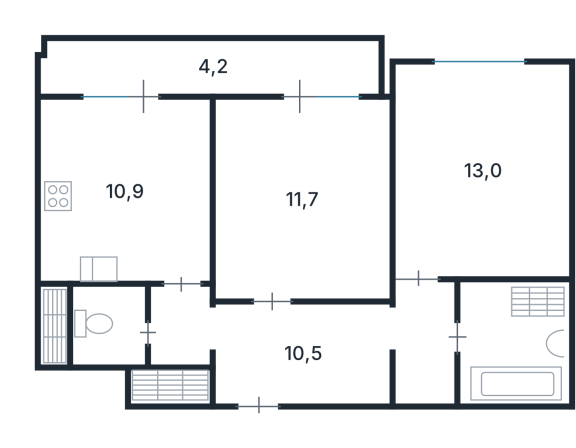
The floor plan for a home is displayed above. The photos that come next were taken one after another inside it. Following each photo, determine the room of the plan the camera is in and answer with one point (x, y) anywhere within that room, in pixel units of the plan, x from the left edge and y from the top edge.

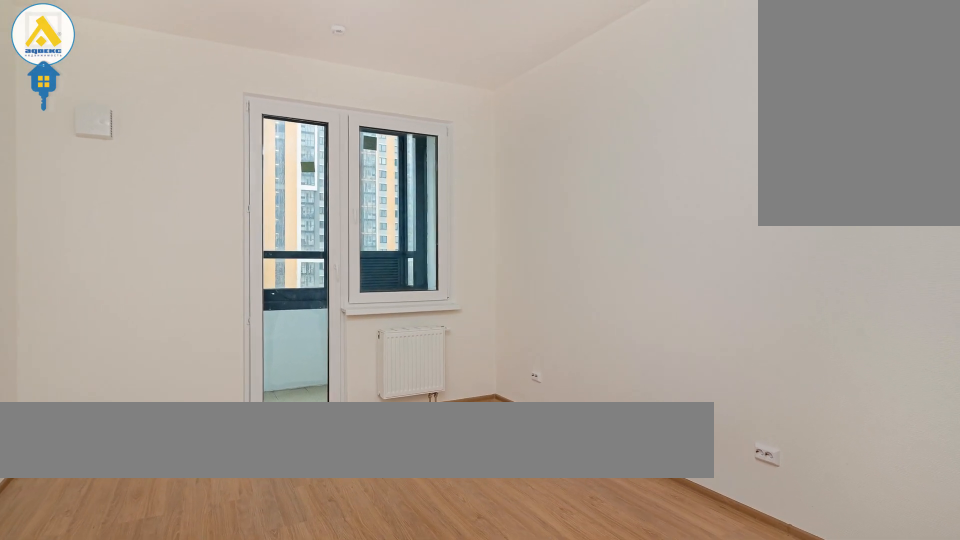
(308, 199)
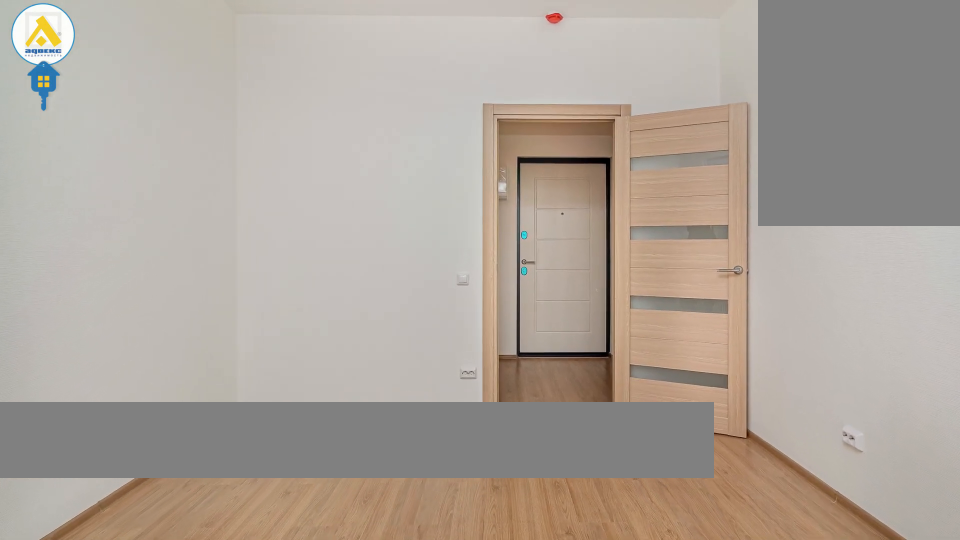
(308, 199)
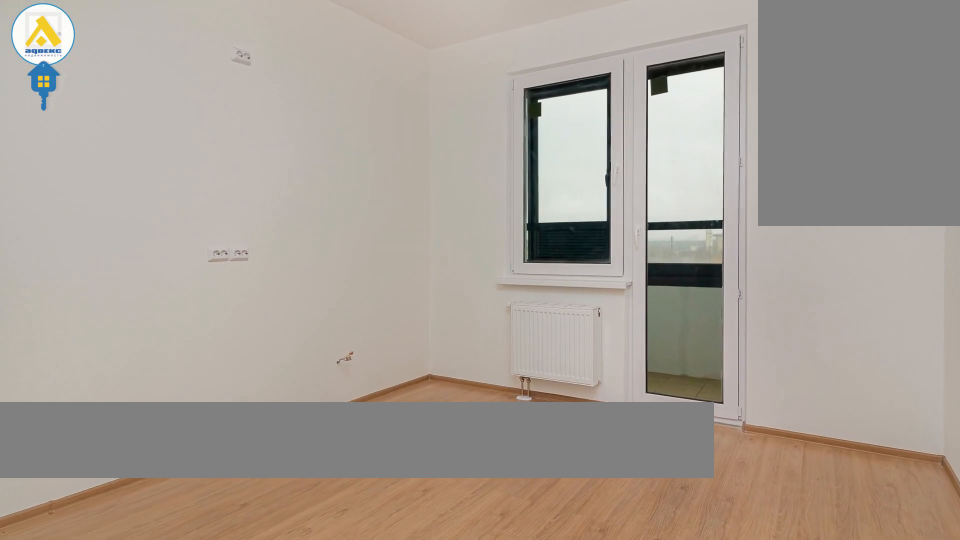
(121, 203)
